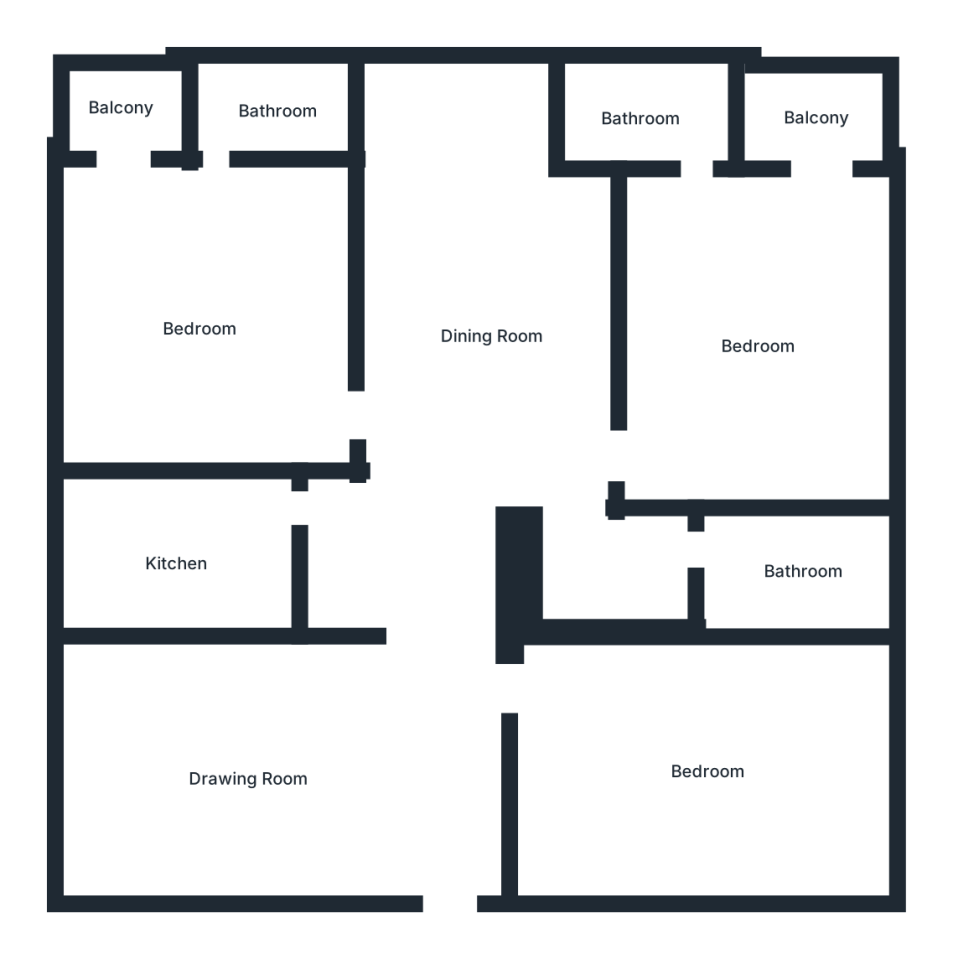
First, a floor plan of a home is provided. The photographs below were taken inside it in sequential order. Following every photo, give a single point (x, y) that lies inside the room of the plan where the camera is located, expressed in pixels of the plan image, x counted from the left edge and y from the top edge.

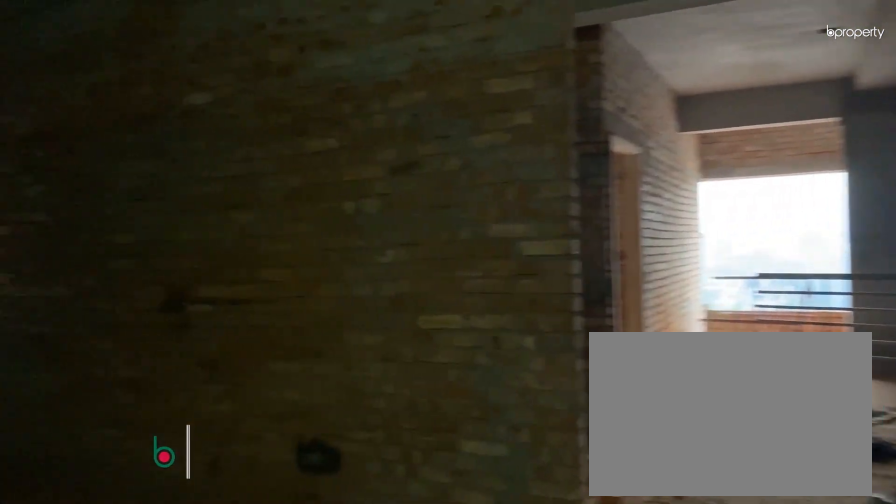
(250, 784)
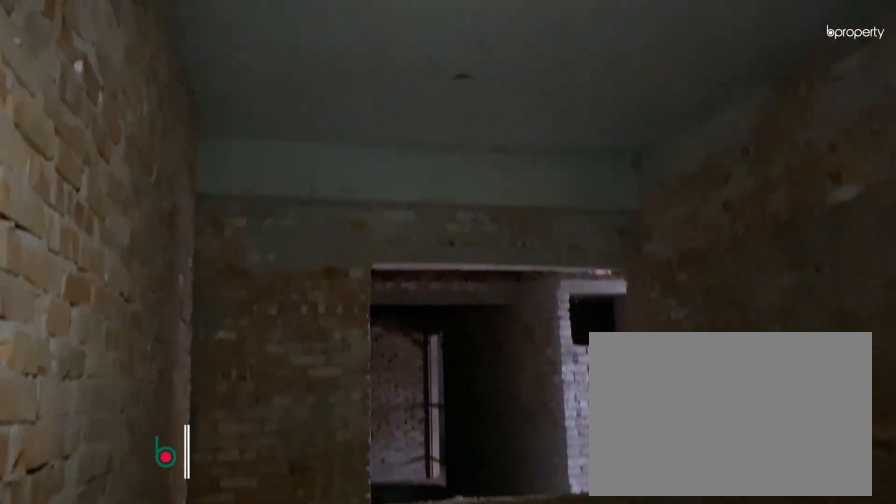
(250, 784)
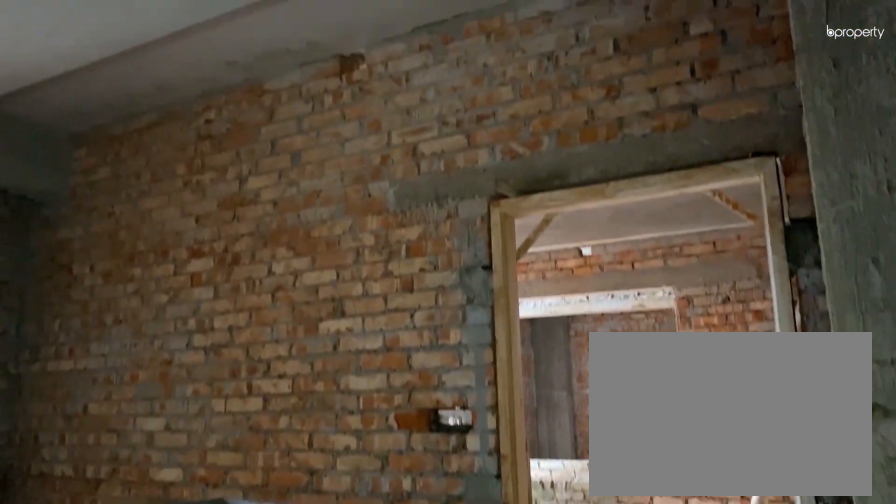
(495, 336)
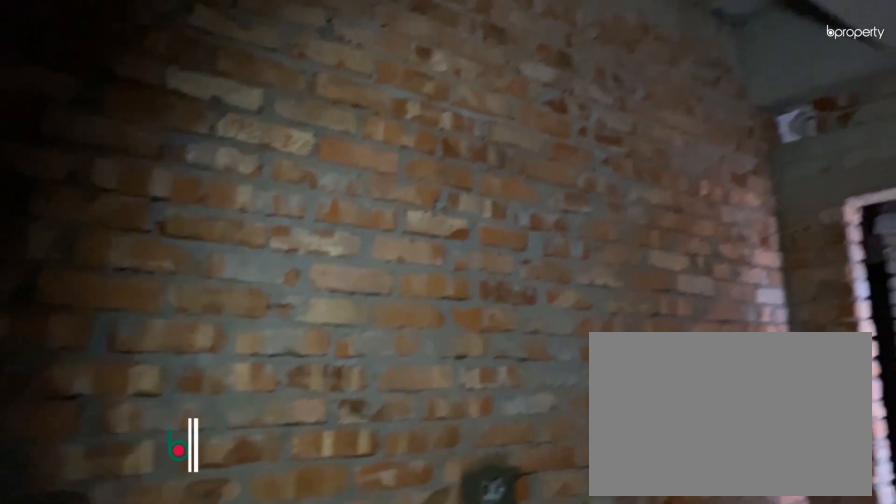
(177, 565)
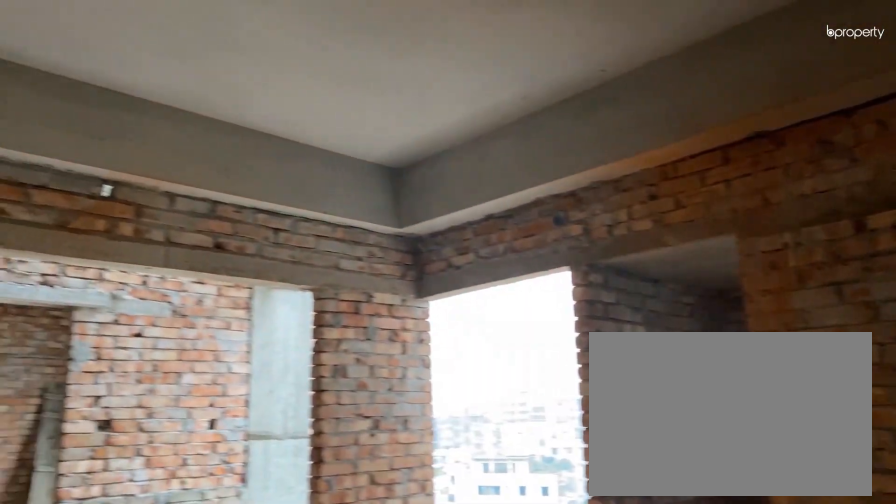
(200, 332)
